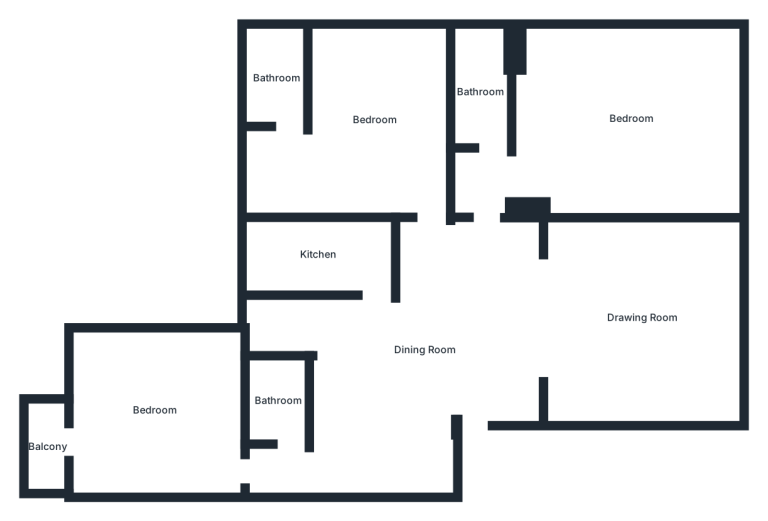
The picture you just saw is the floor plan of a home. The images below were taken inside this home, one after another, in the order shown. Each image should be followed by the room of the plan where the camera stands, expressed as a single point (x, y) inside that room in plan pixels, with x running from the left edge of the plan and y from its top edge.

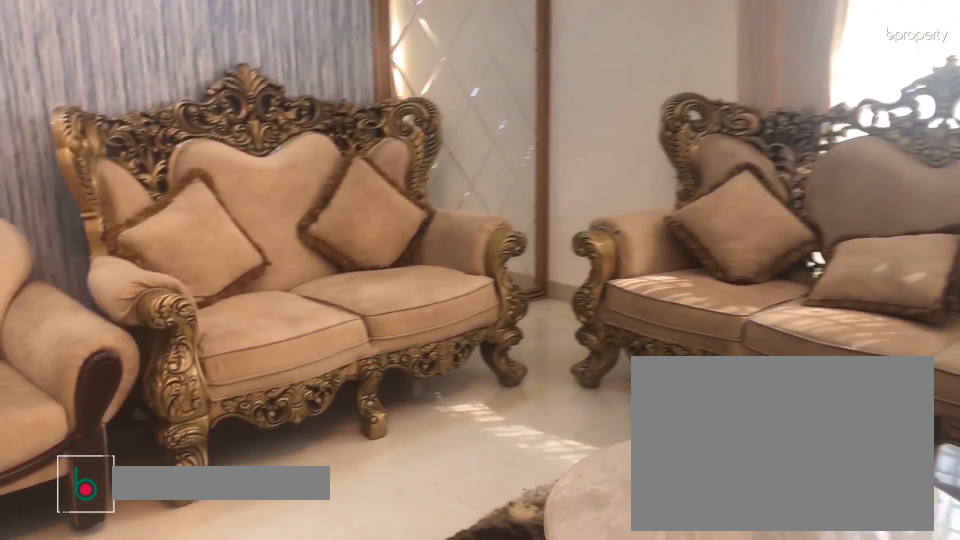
(642, 316)
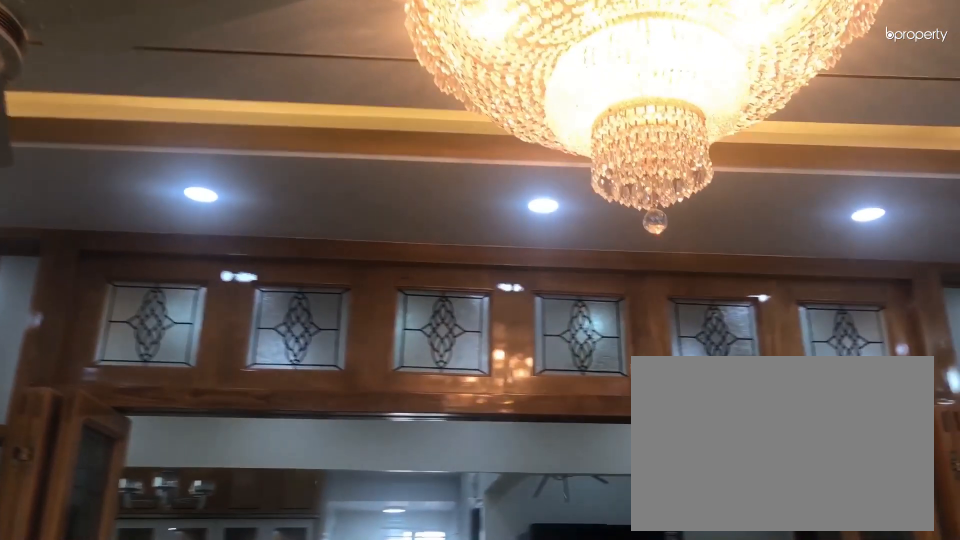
(642, 316)
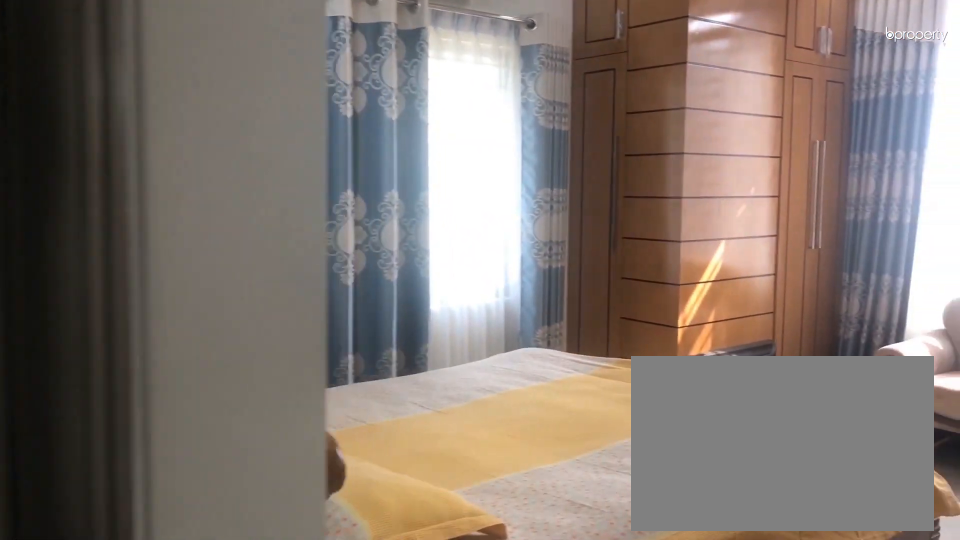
(575, 173)
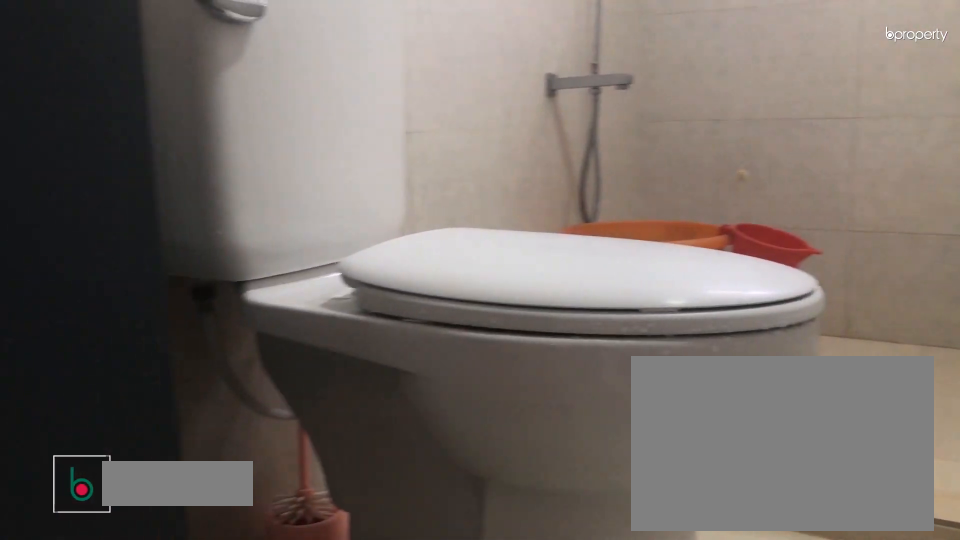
(480, 94)
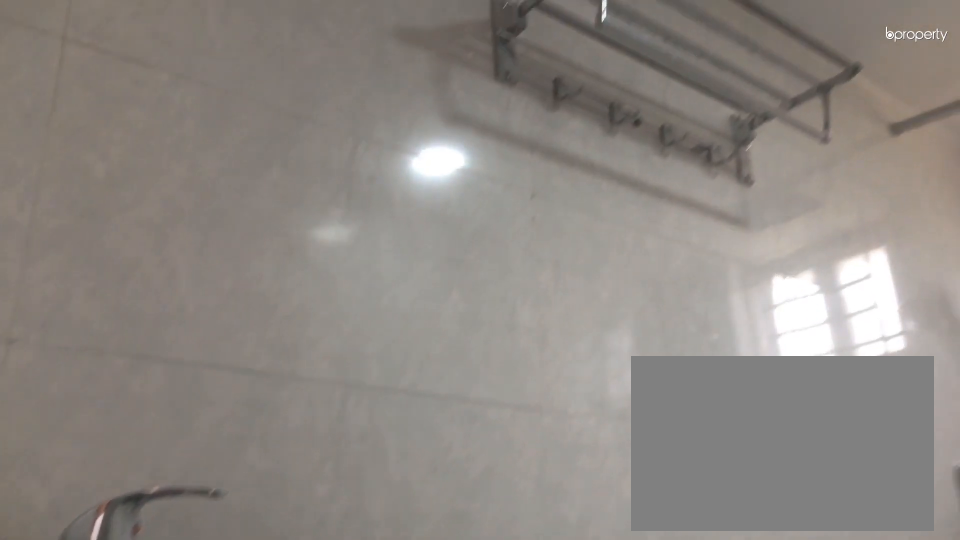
(480, 94)
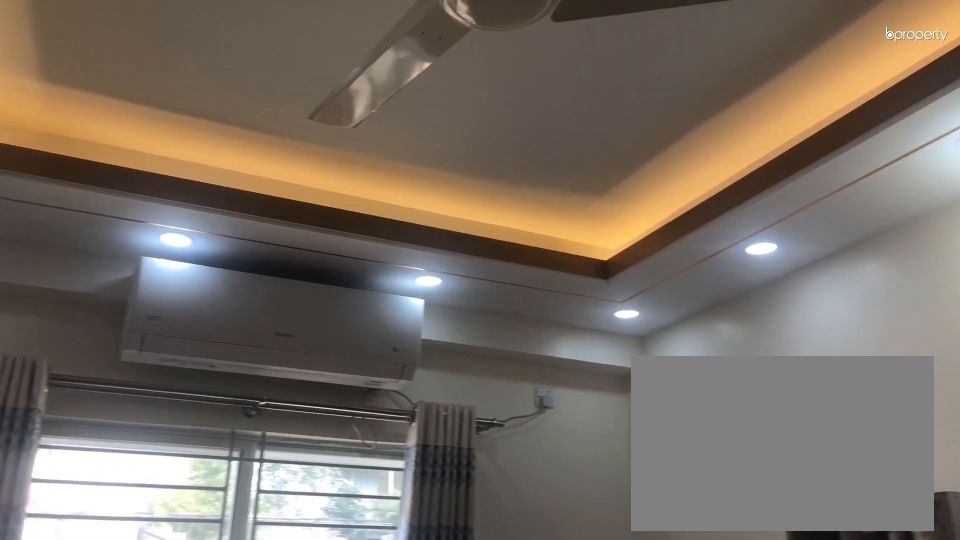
(374, 120)
